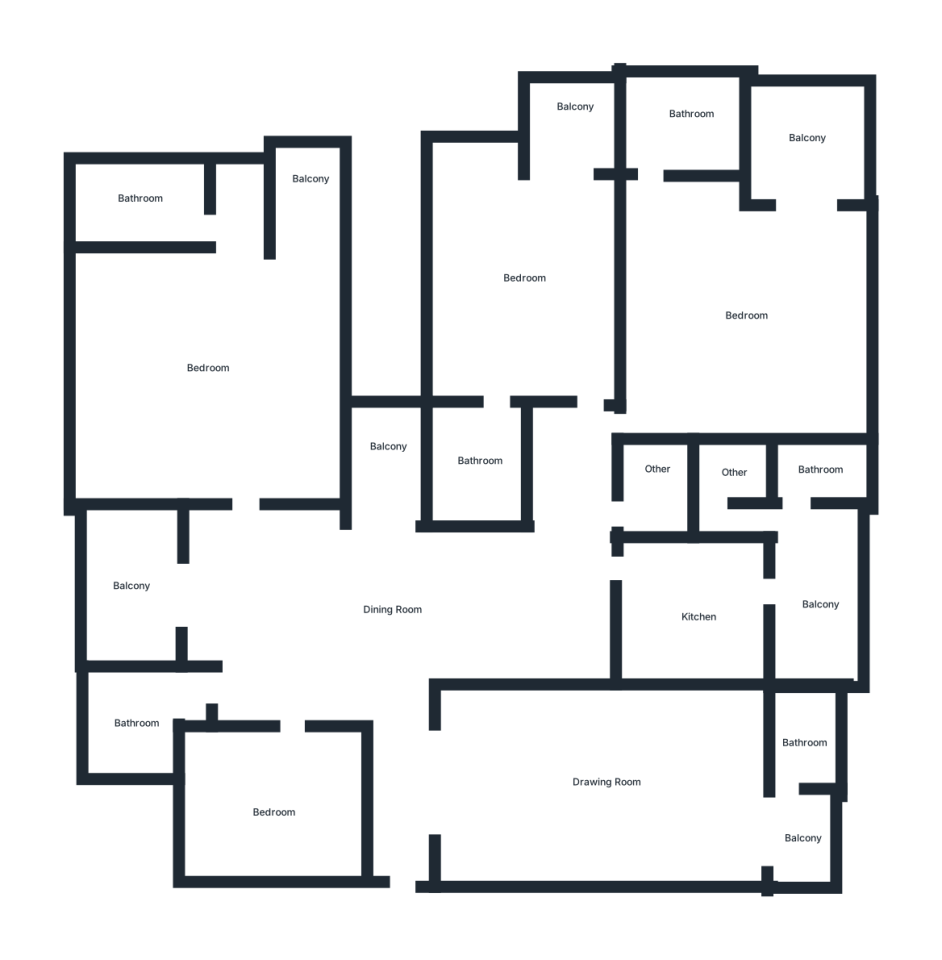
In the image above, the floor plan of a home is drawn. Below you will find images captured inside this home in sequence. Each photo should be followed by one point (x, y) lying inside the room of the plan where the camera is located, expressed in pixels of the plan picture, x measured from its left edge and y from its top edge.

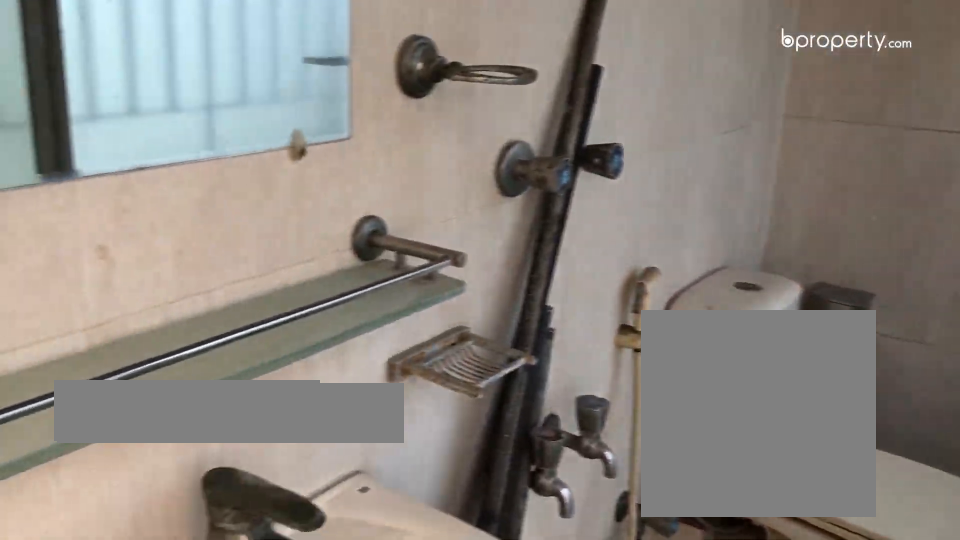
(806, 742)
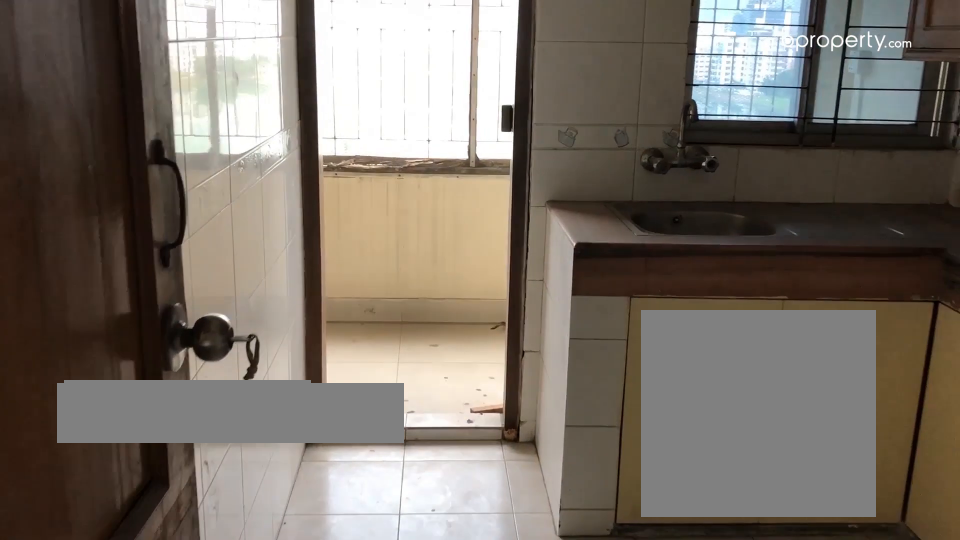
(700, 619)
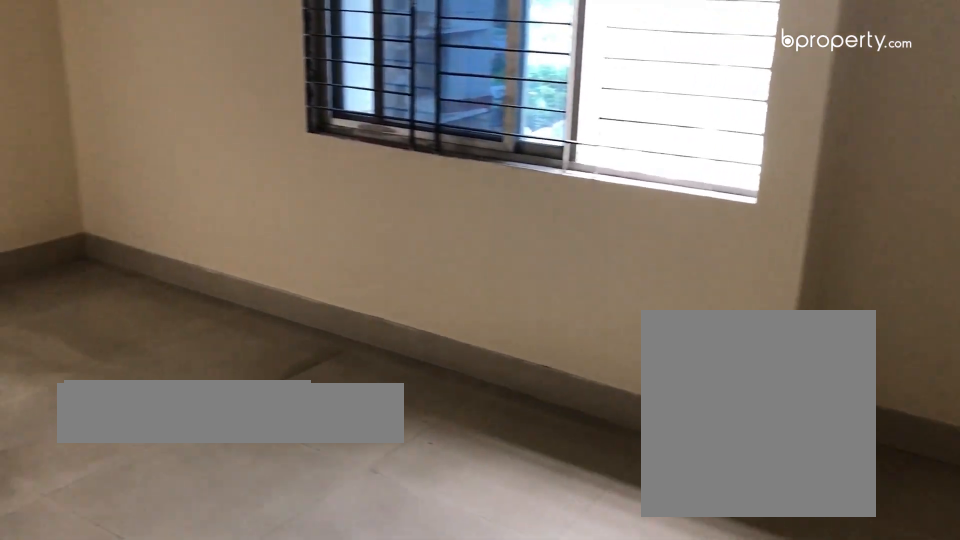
(741, 319)
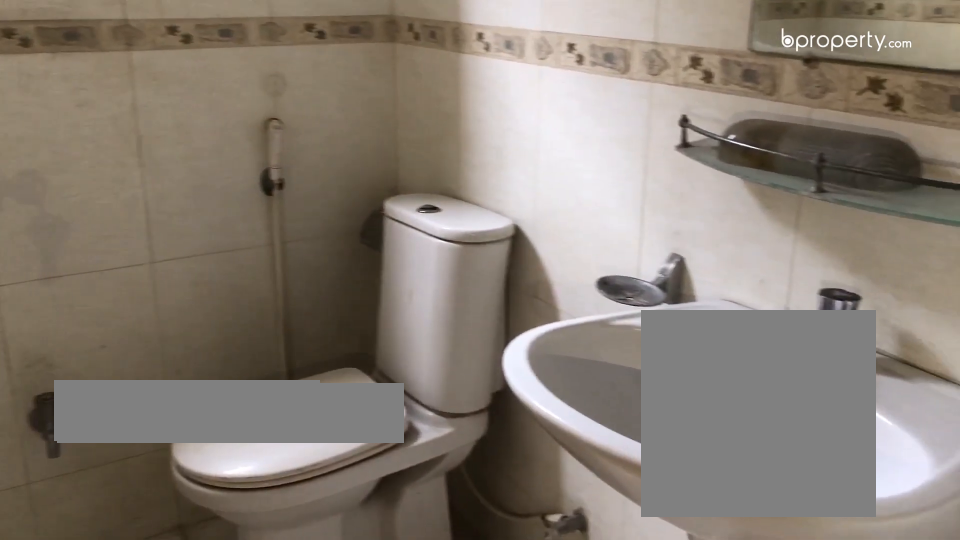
(693, 113)
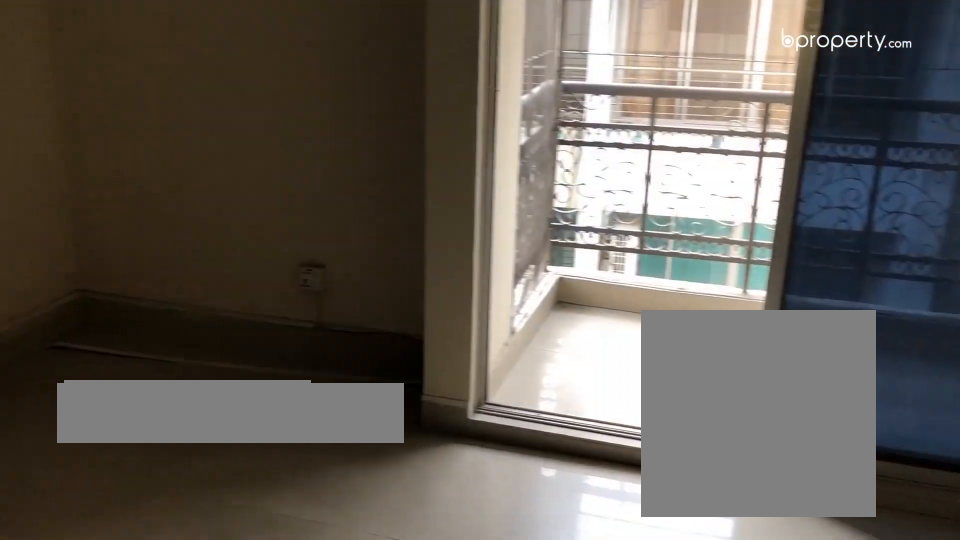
(529, 276)
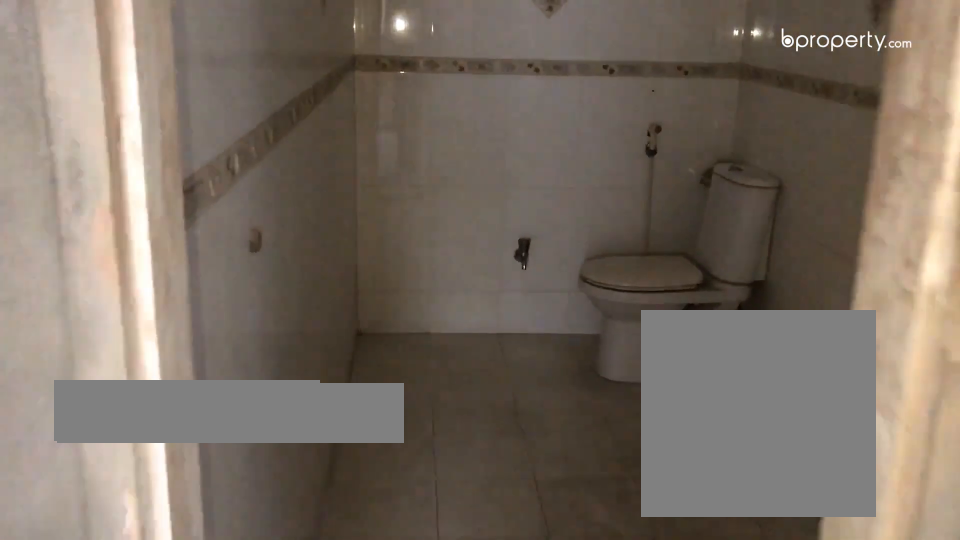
(479, 456)
